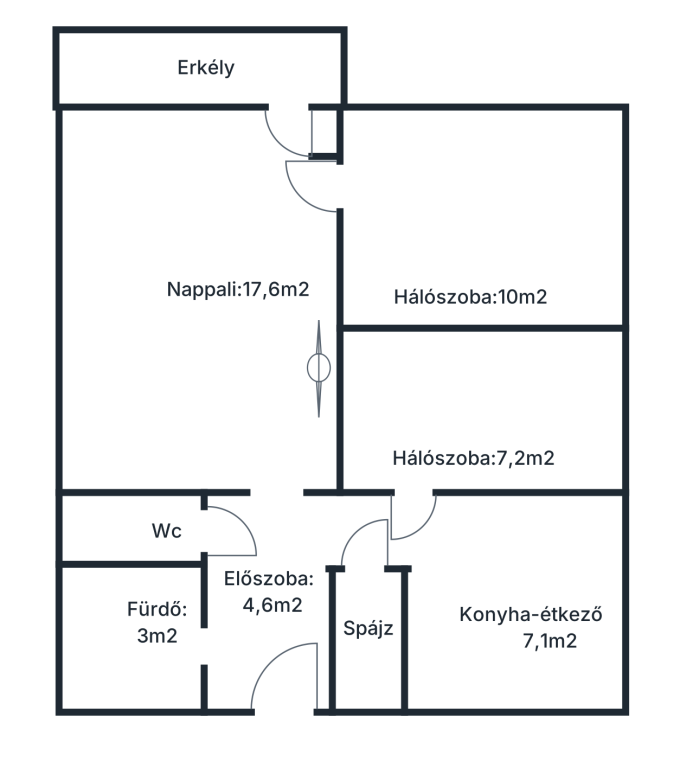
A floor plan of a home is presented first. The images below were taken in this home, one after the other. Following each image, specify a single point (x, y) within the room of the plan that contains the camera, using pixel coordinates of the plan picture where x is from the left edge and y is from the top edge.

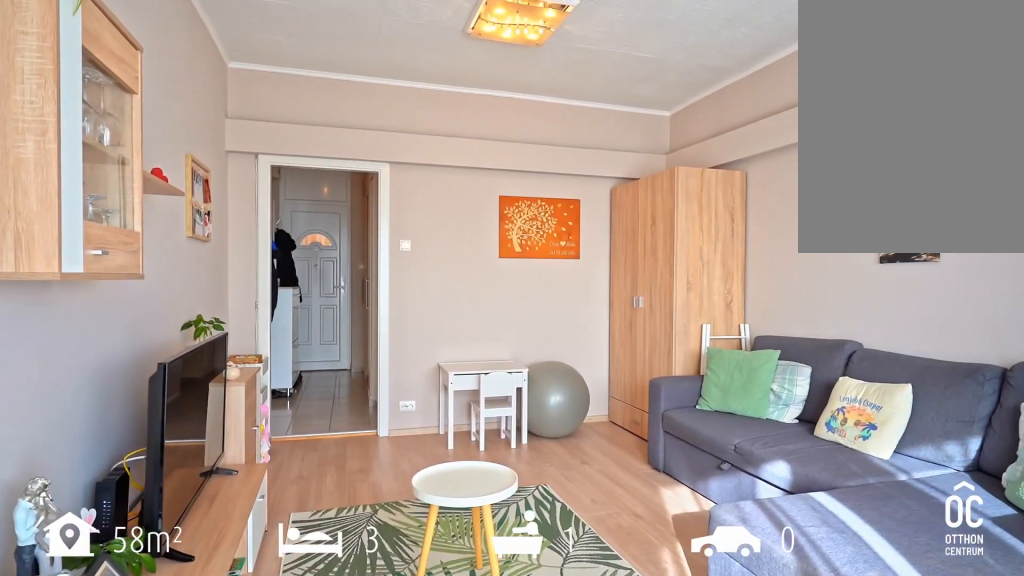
(205, 299)
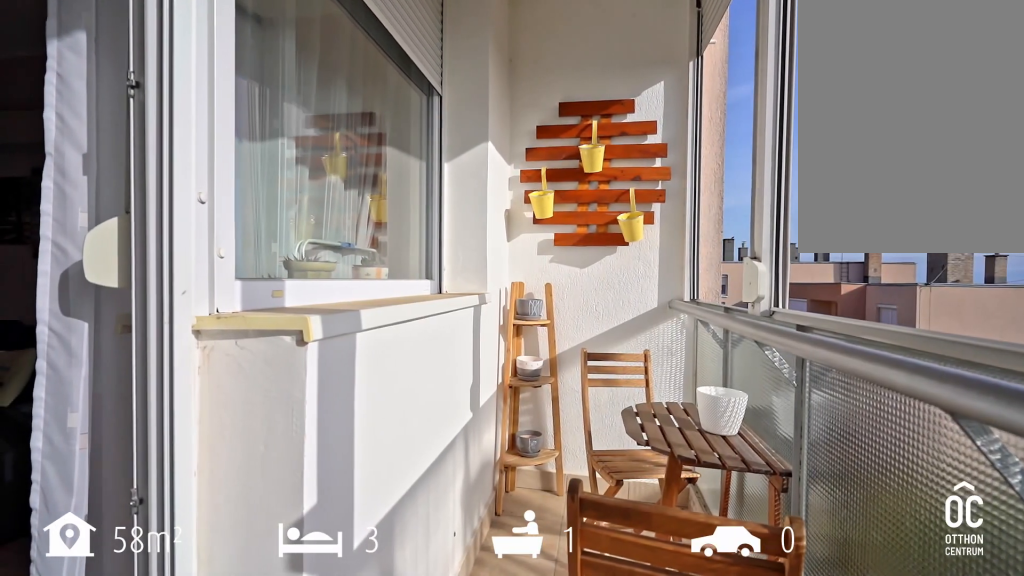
(203, 66)
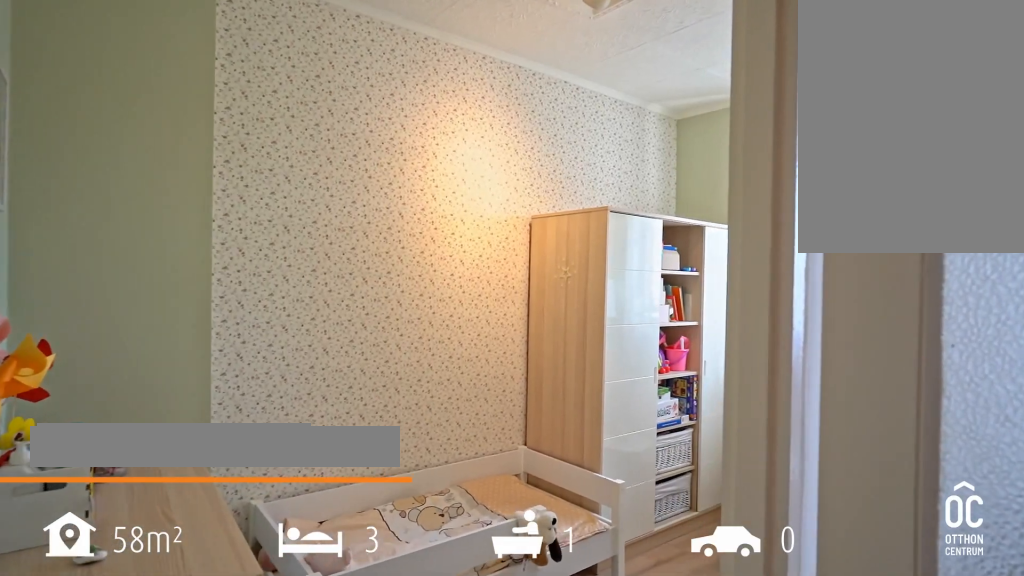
(481, 410)
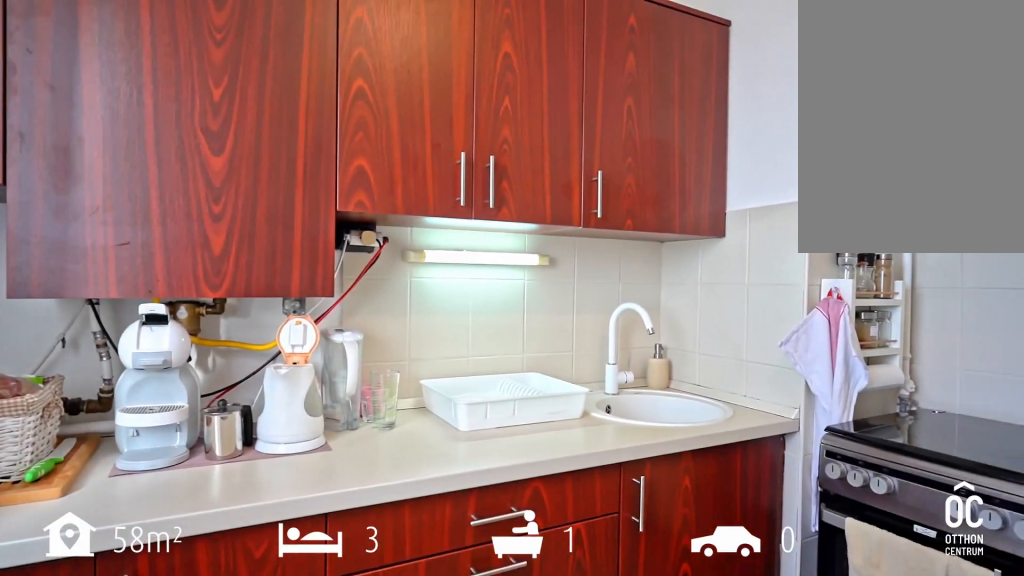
(509, 599)
